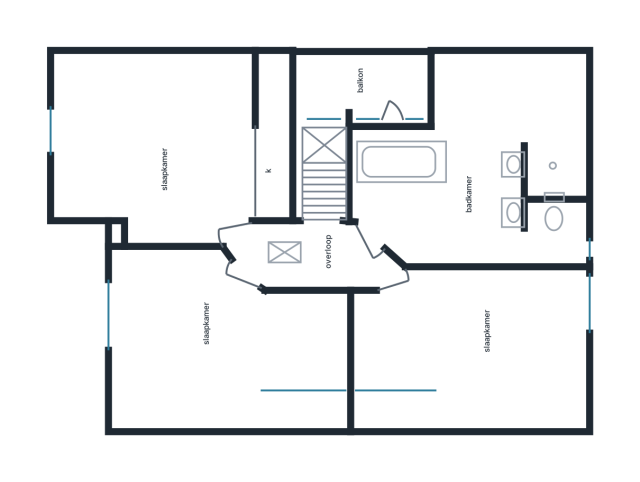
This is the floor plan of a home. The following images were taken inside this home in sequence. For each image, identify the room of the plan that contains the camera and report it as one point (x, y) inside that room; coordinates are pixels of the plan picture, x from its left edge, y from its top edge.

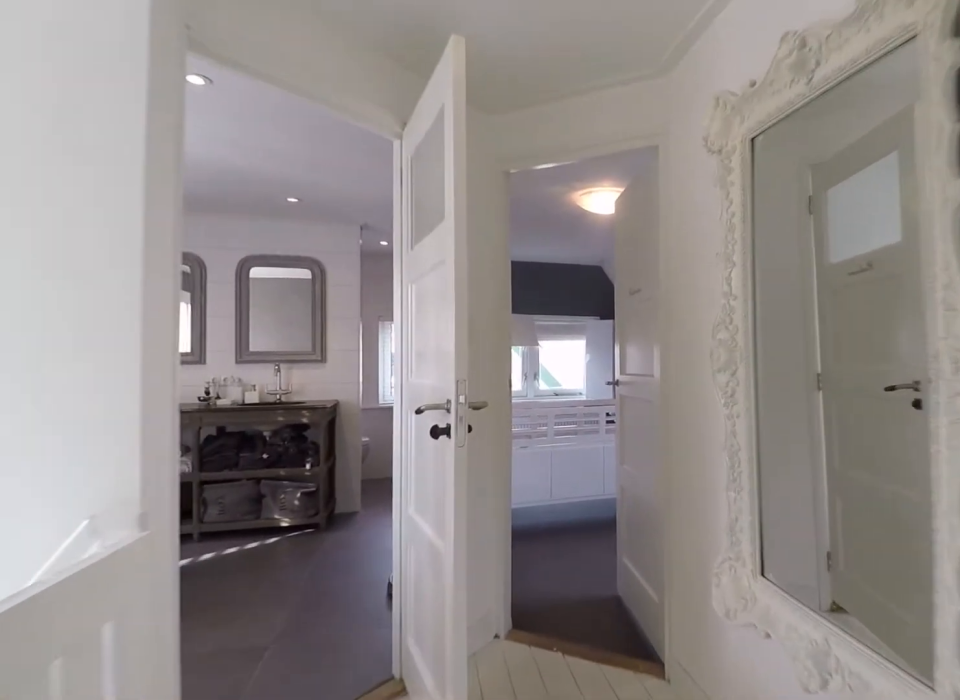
(312, 255)
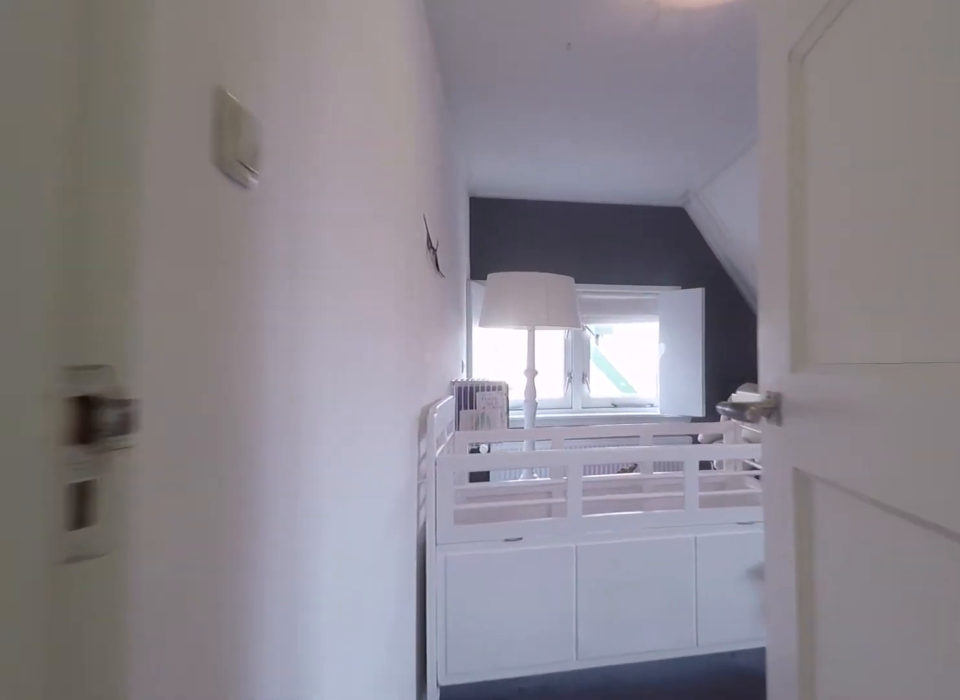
(312, 255)
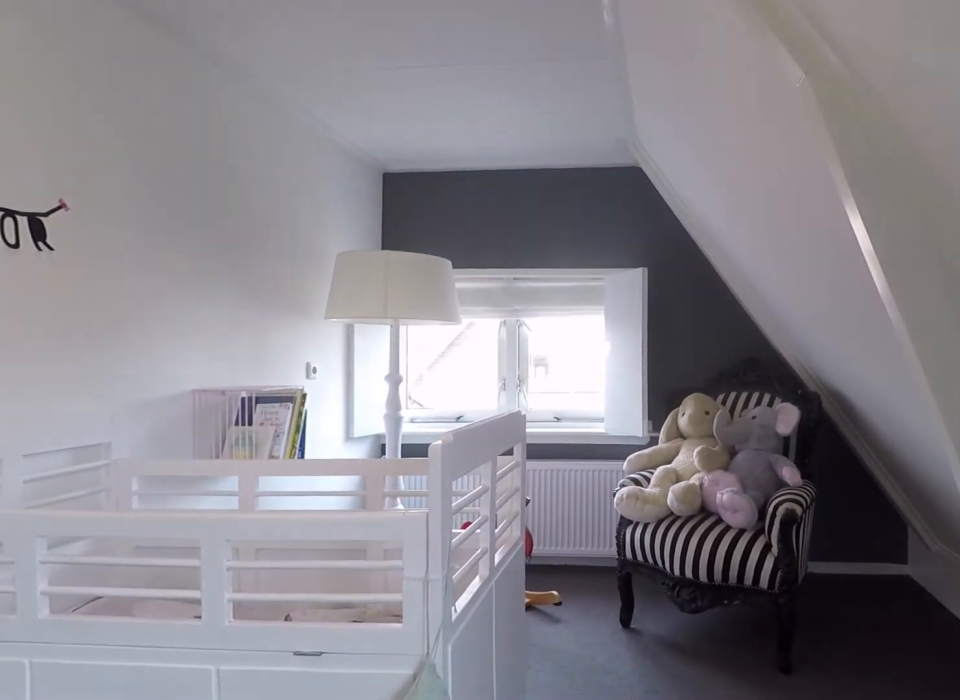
(477, 325)
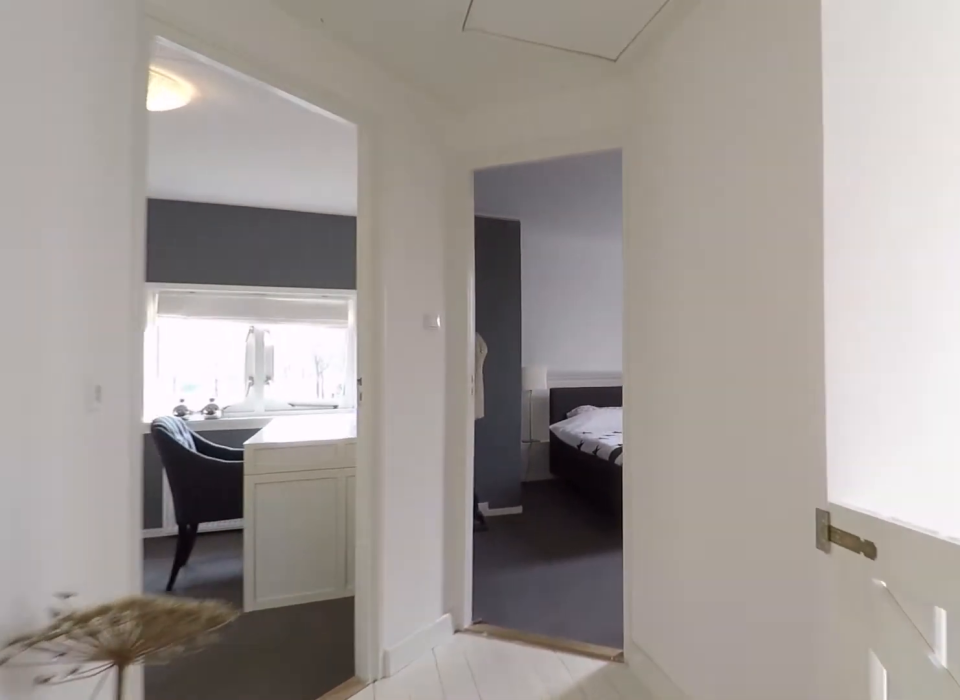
(311, 255)
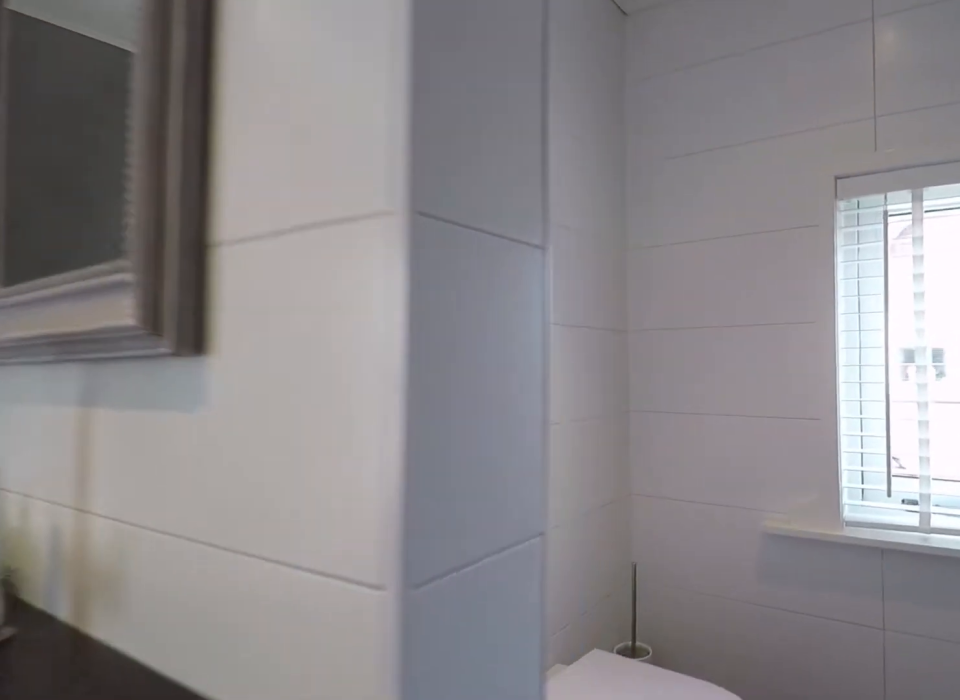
(492, 173)
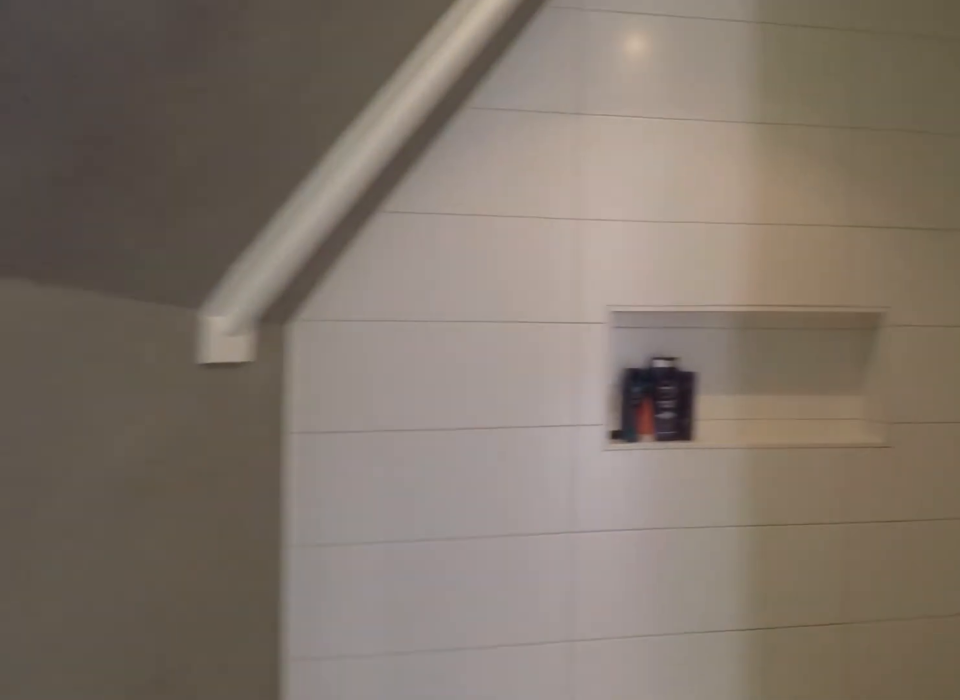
(492, 173)
